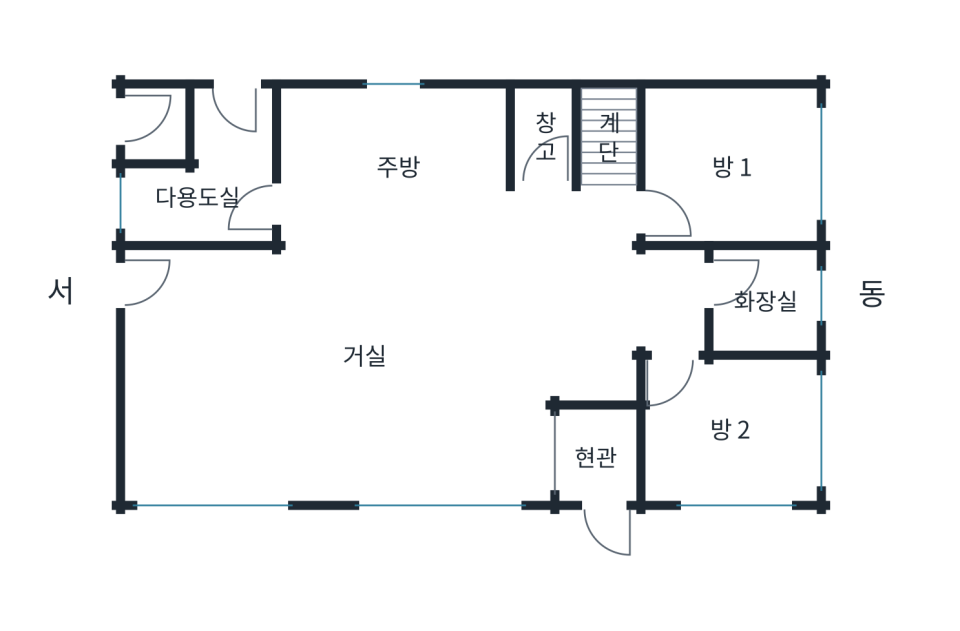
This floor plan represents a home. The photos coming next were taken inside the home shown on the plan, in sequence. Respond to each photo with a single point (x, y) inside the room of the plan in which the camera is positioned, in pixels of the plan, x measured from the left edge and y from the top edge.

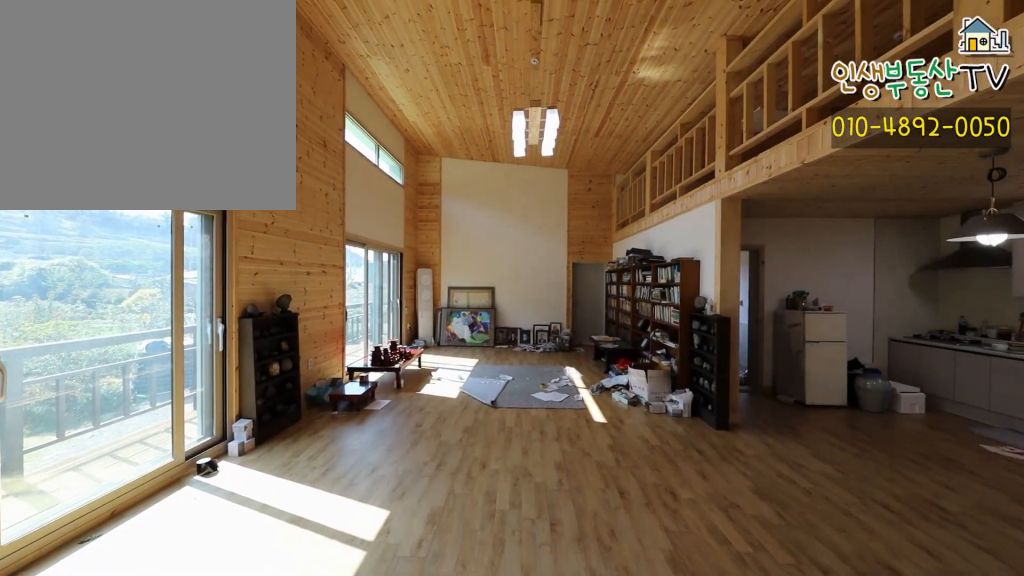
(362, 355)
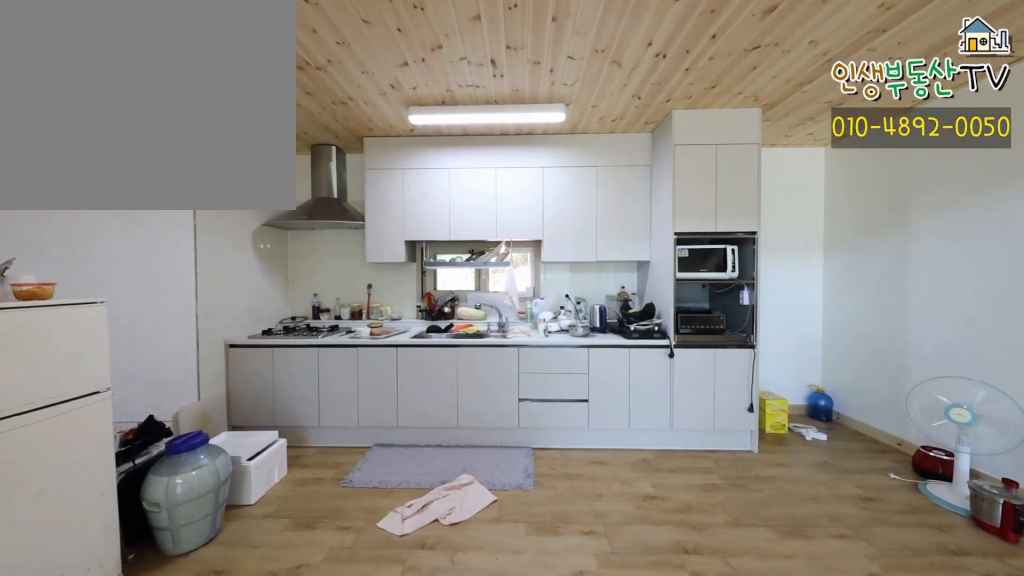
(376, 323)
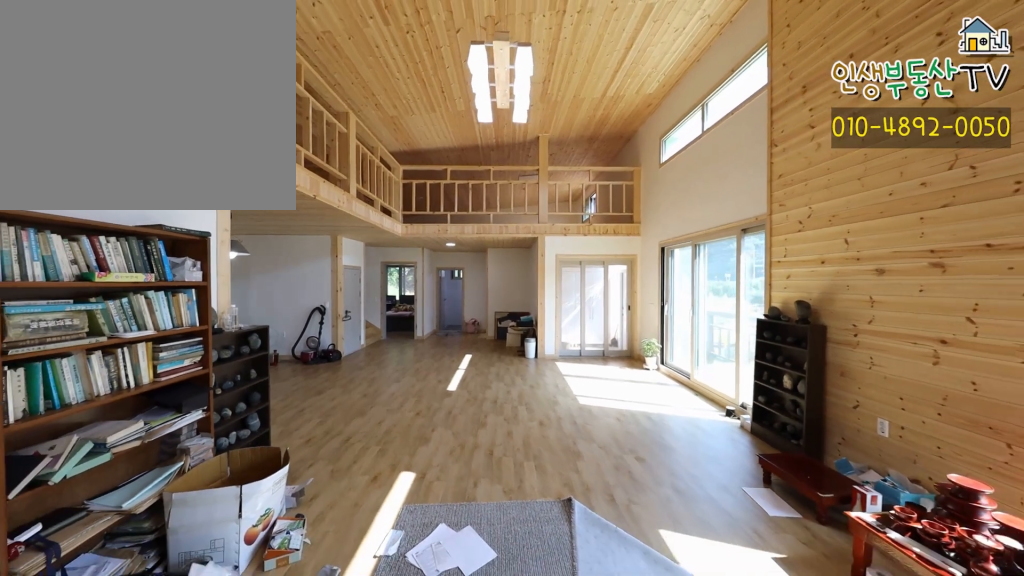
(376, 323)
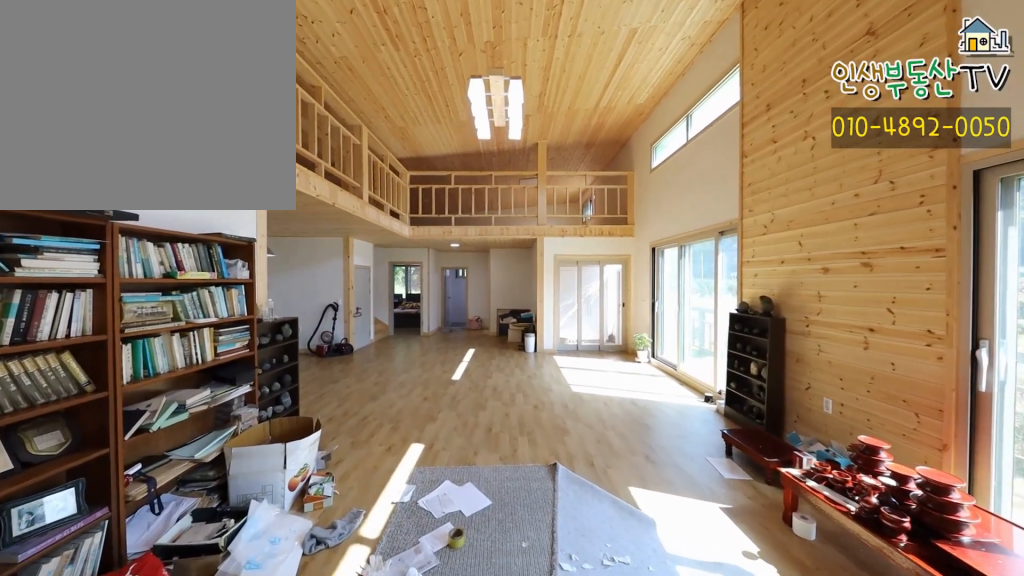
(376, 323)
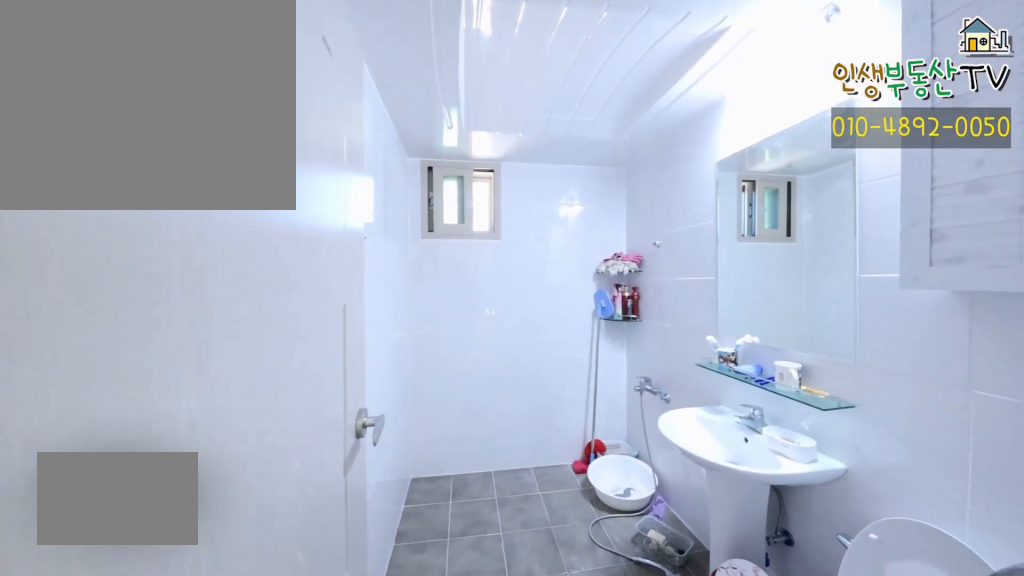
(764, 291)
